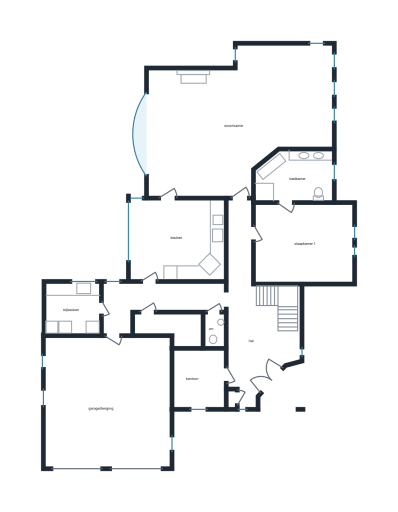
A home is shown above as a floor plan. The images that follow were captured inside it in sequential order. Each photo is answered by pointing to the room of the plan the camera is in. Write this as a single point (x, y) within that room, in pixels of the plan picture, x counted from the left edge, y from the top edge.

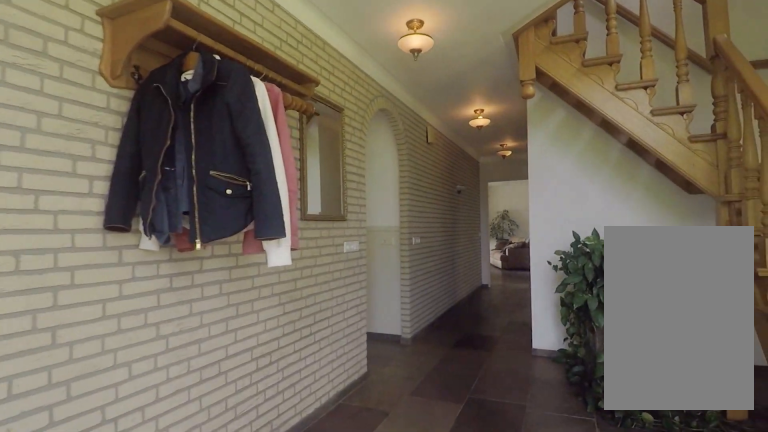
(251, 316)
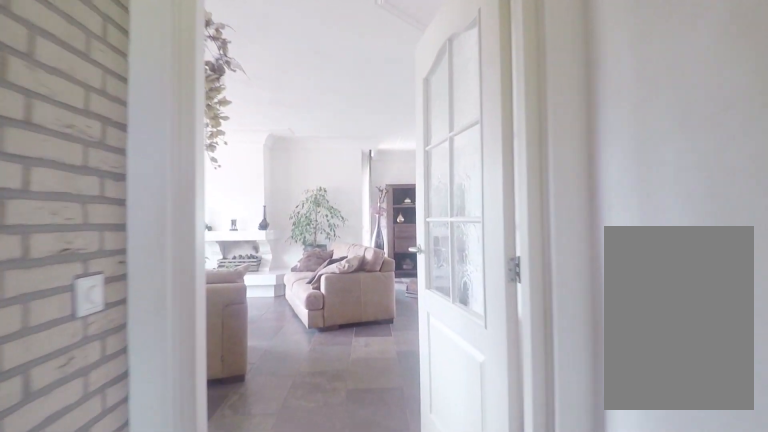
(251, 316)
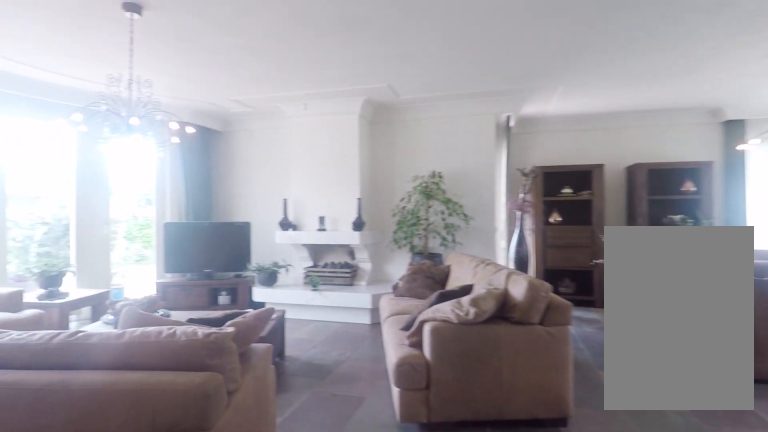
(232, 119)
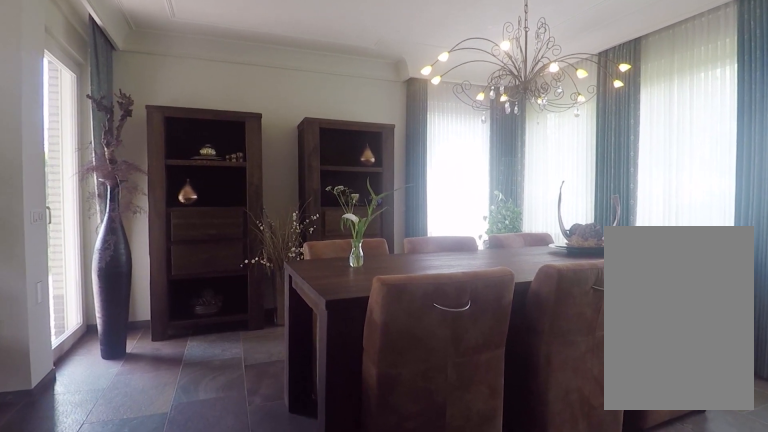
(232, 119)
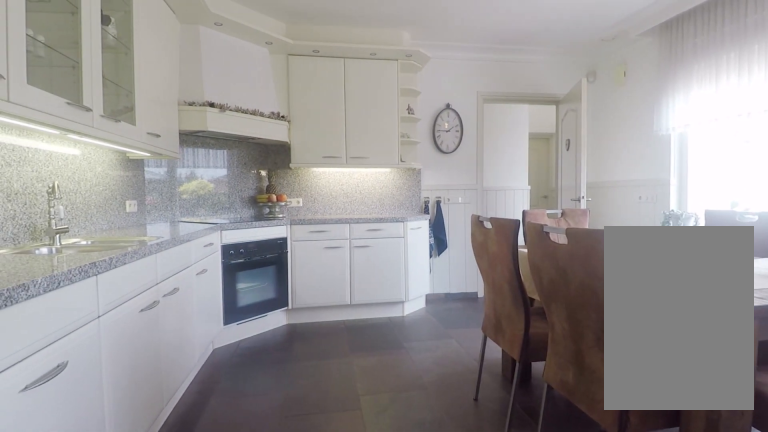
(177, 239)
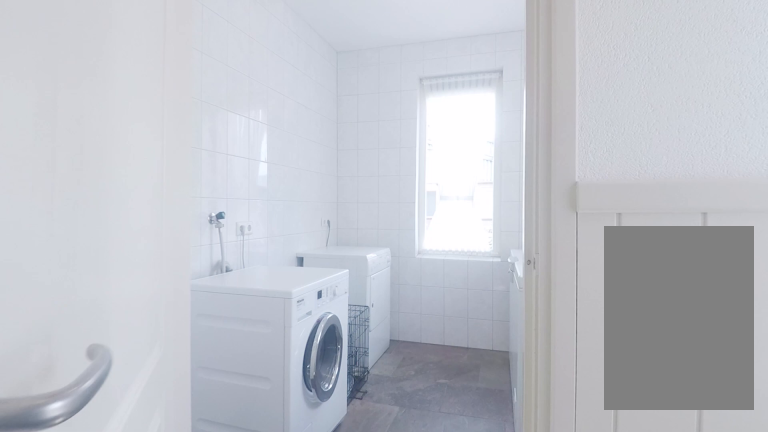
(154, 301)
